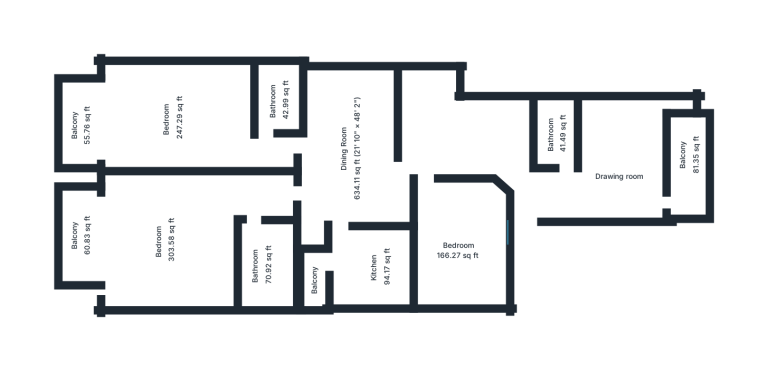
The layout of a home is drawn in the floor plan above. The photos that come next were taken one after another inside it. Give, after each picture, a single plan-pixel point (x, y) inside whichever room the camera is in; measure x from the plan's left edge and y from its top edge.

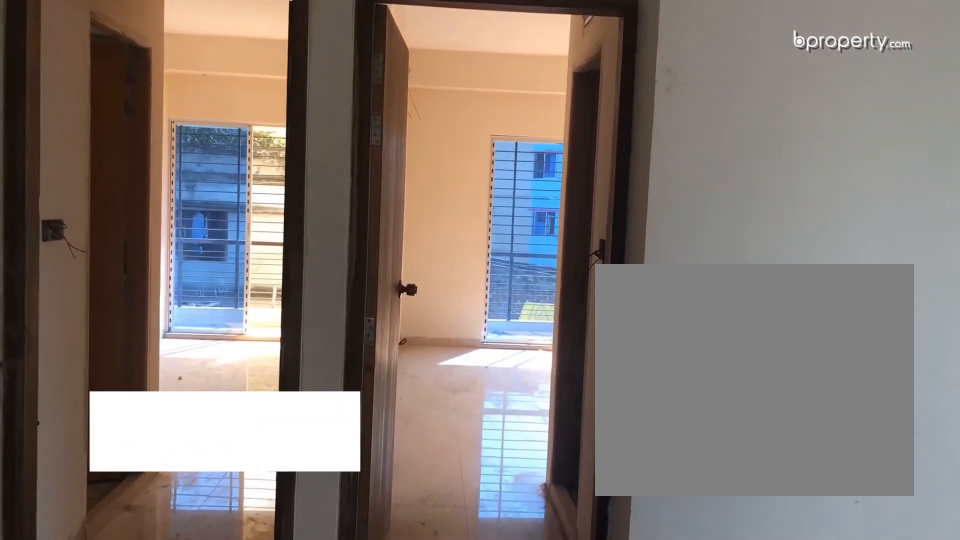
(327, 145)
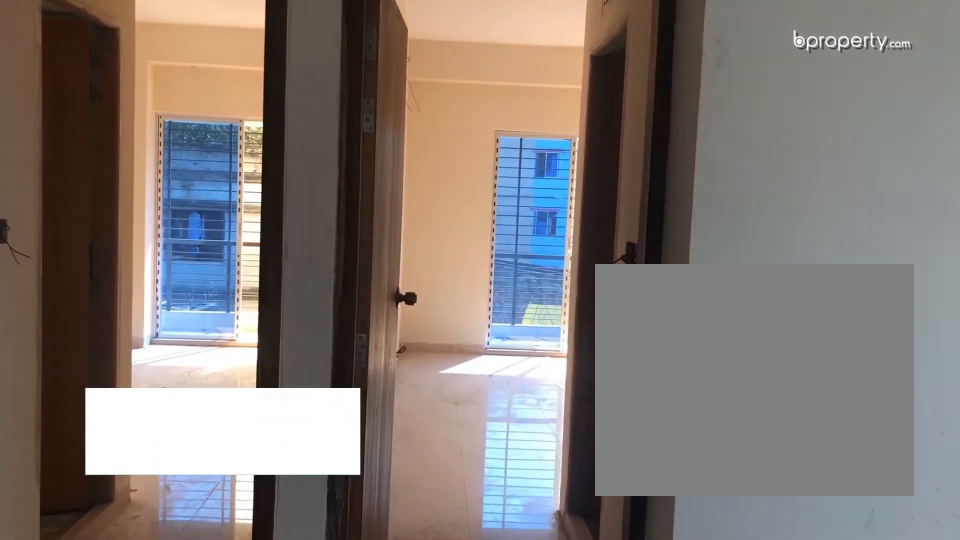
(327, 145)
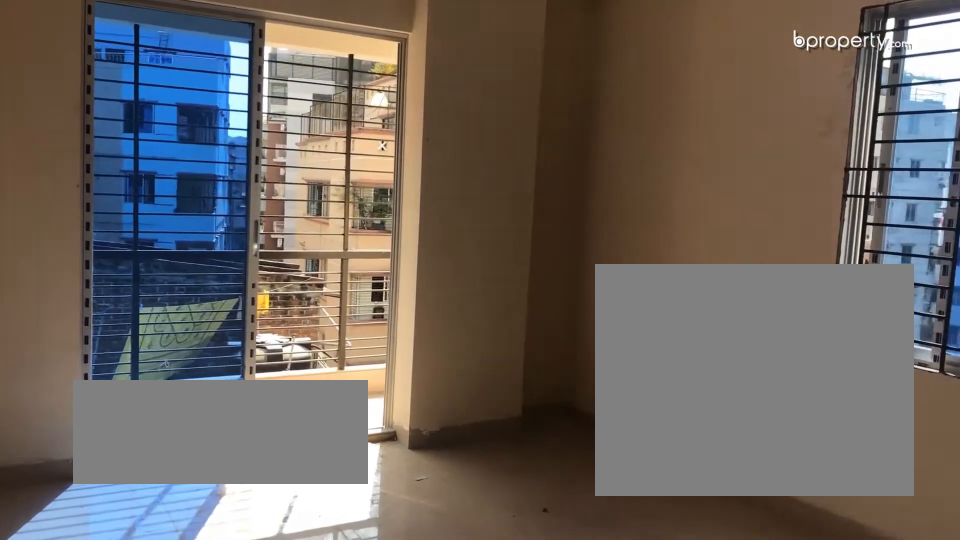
(170, 123)
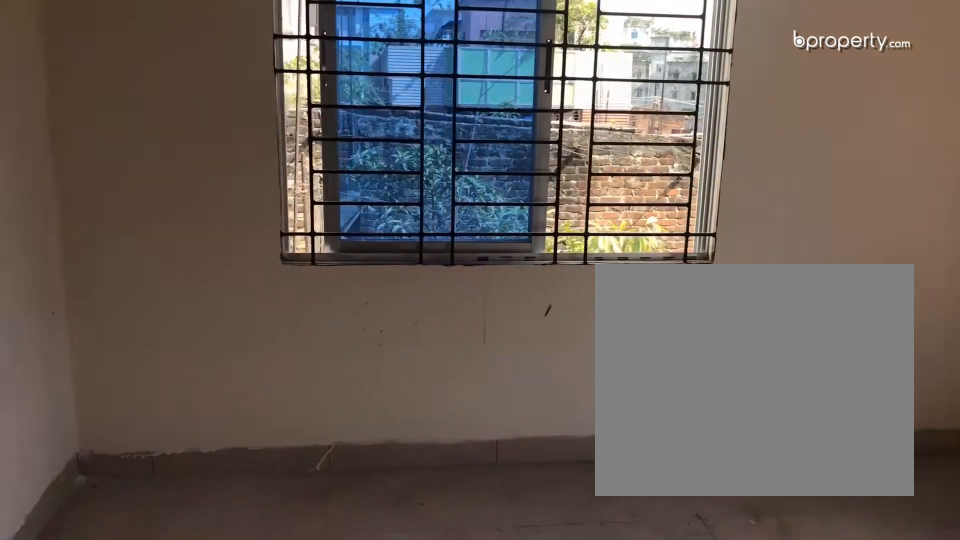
(170, 237)
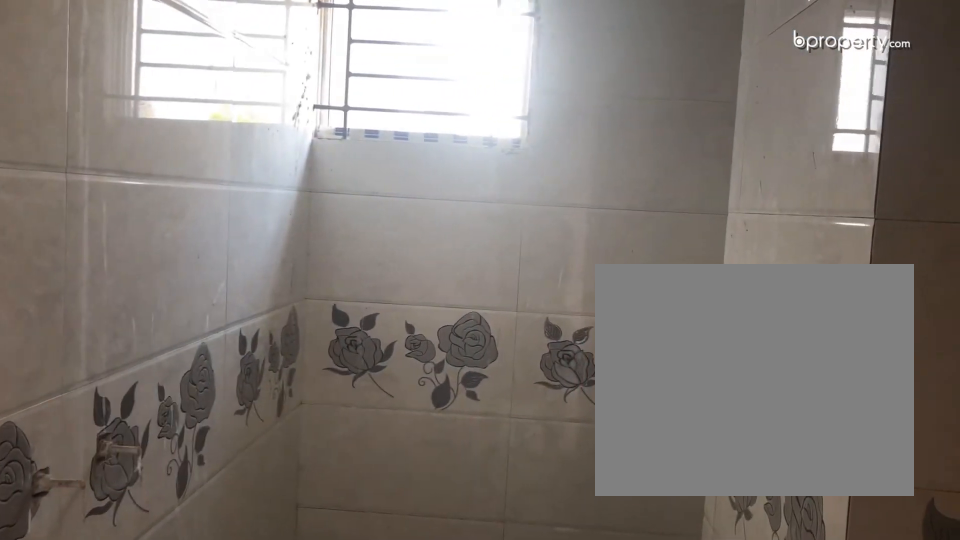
(261, 272)
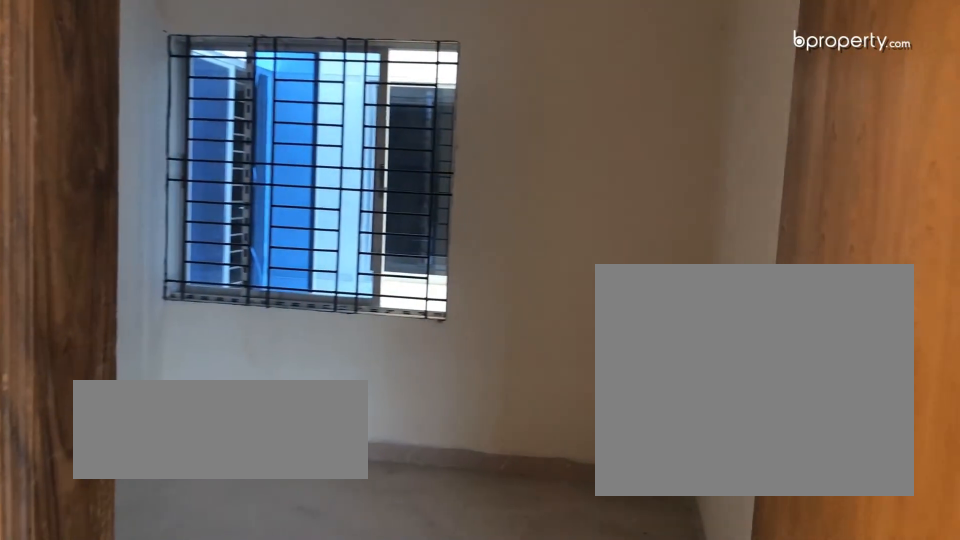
(460, 246)
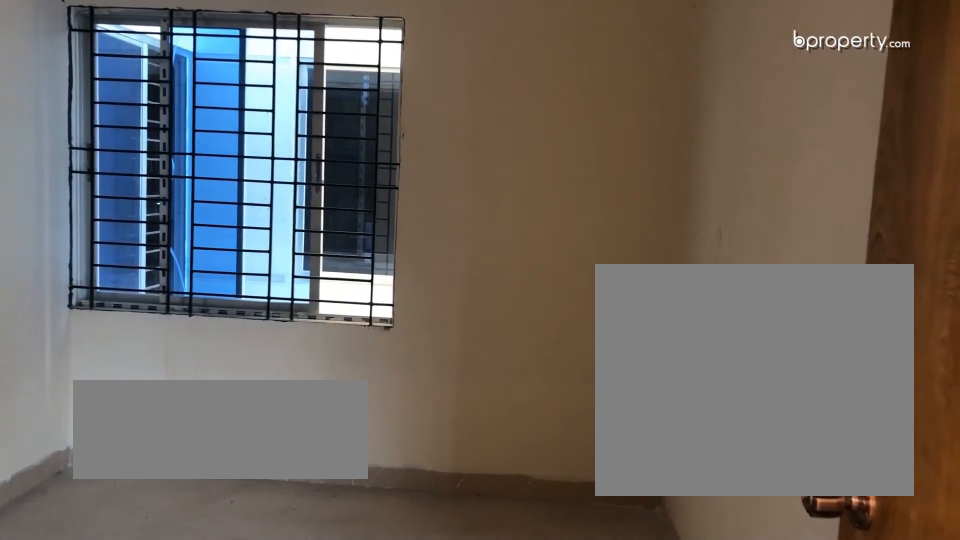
(460, 246)
